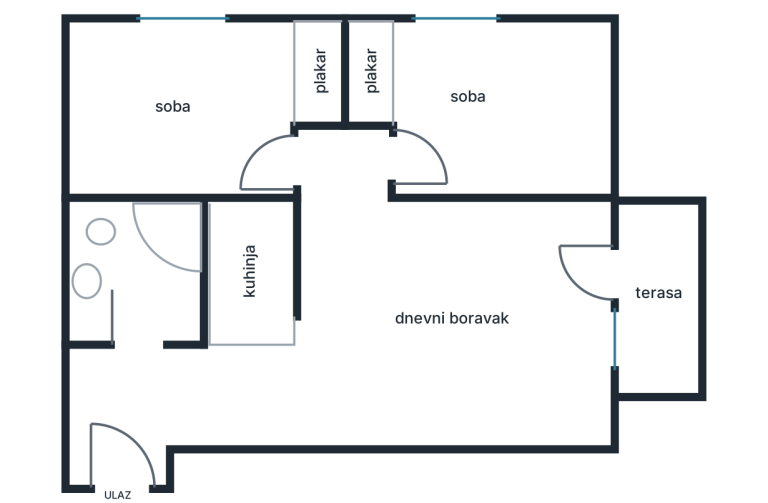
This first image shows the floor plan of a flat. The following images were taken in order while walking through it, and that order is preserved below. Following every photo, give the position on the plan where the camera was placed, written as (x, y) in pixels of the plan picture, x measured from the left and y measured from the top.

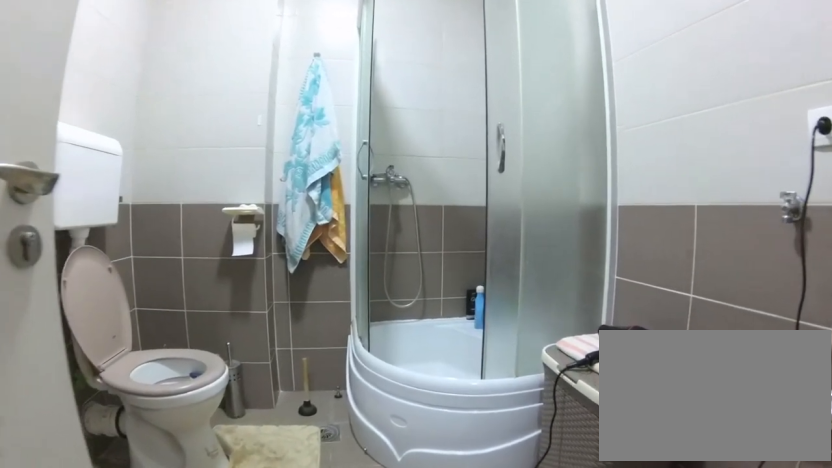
(138, 343)
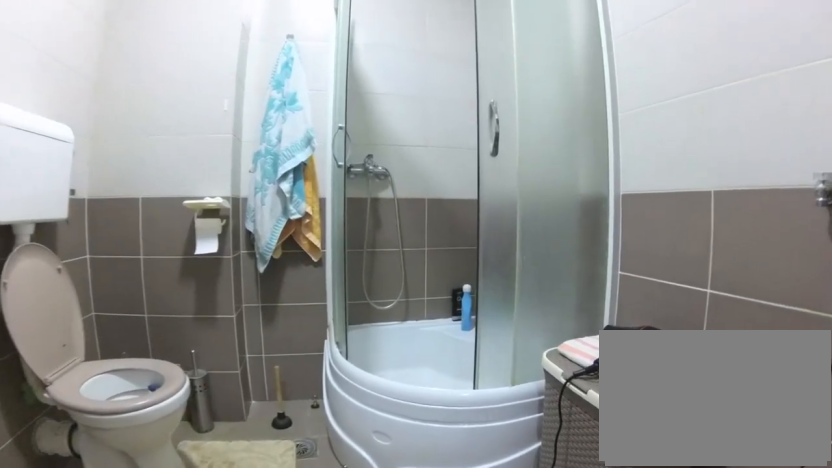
(138, 333)
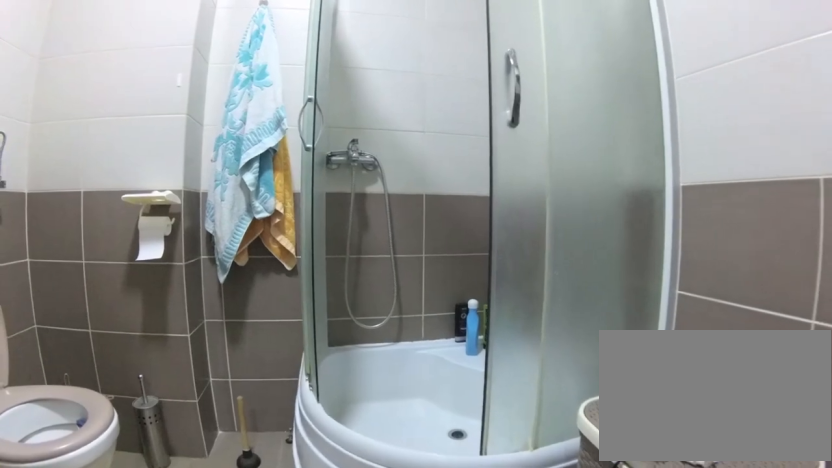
(138, 315)
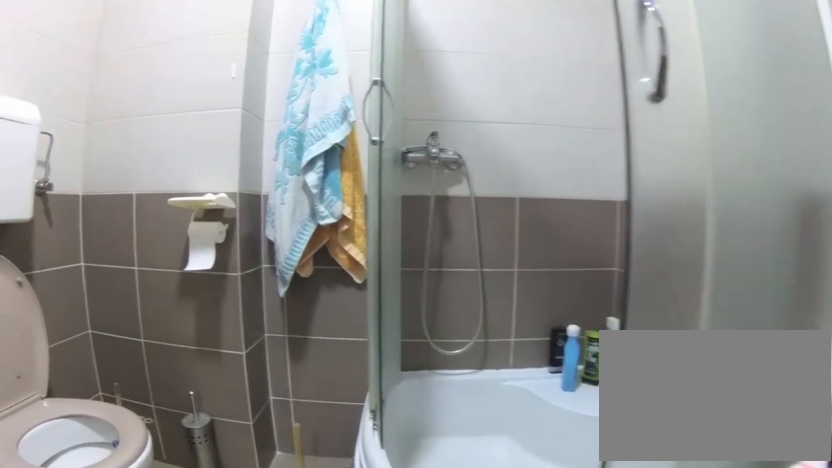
(138, 299)
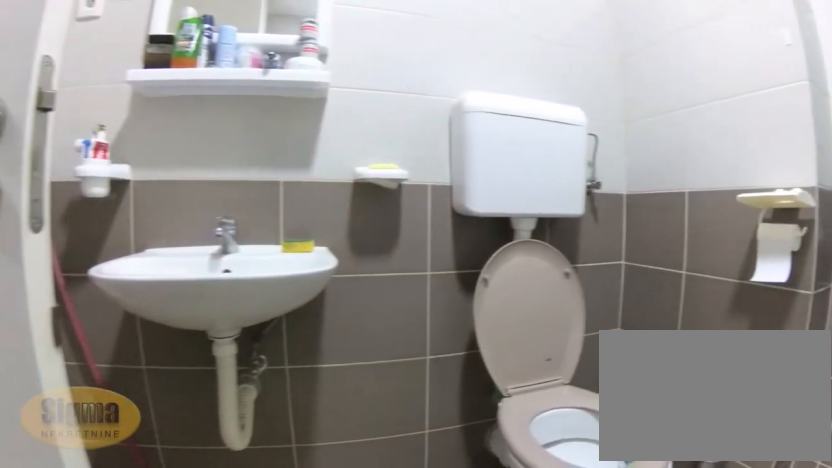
(157, 277)
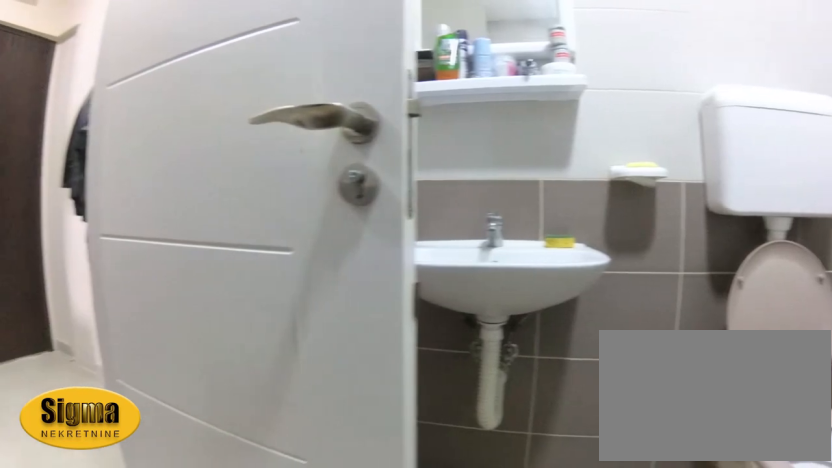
(155, 271)
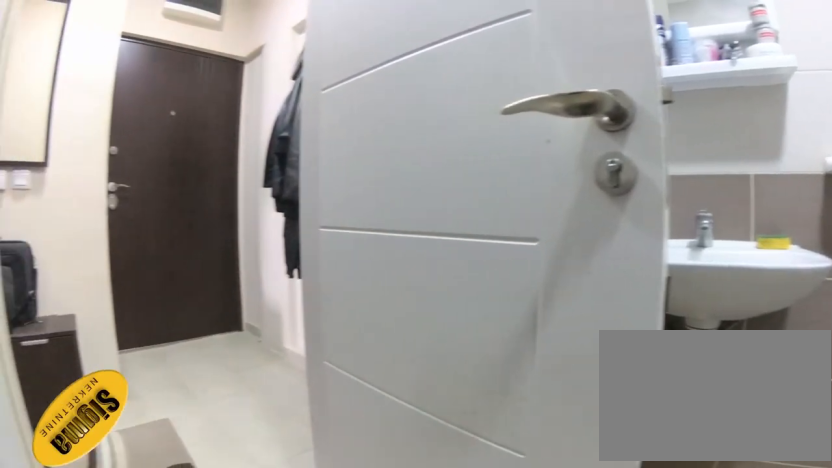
(148, 270)
